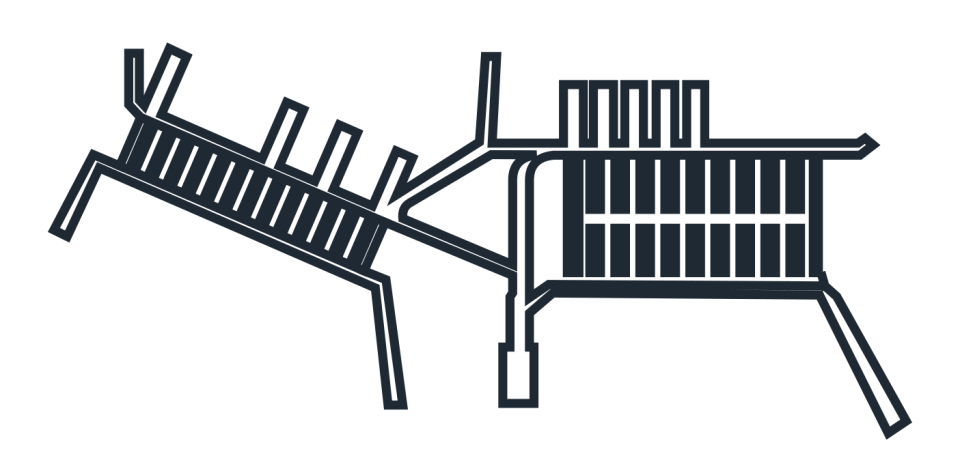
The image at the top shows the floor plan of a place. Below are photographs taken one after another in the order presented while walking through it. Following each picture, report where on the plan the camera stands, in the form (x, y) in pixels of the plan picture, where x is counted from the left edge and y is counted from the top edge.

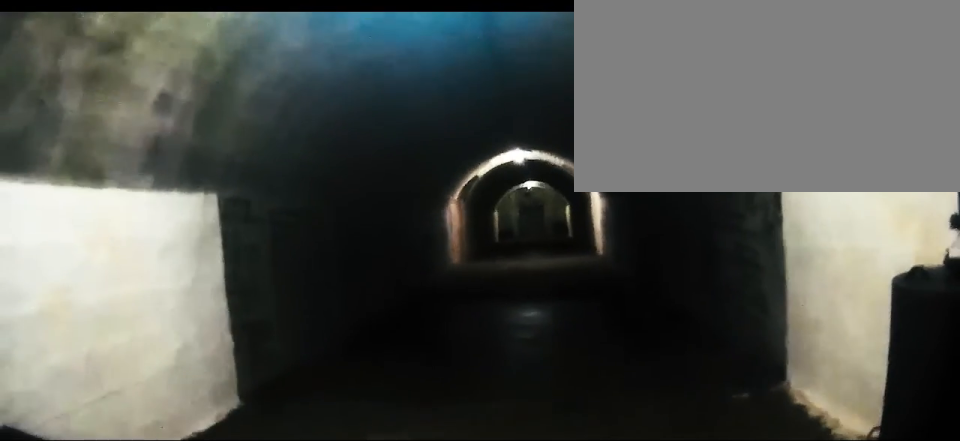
(741, 285)
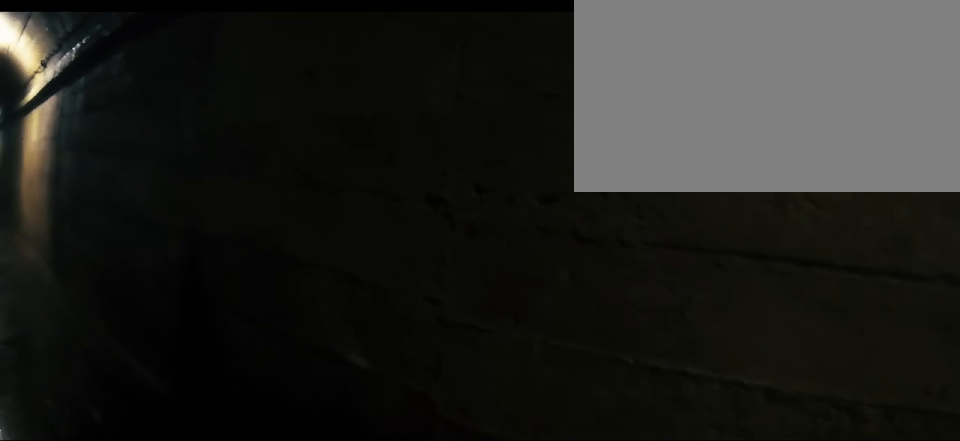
(836, 143)
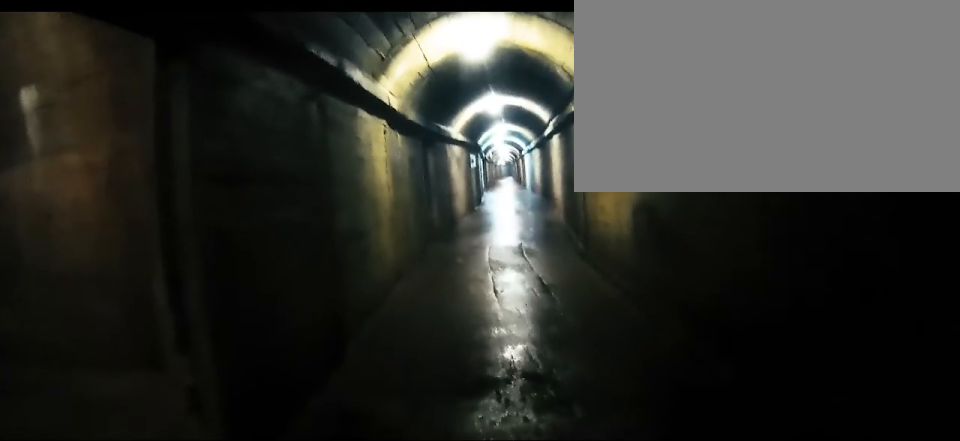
(777, 154)
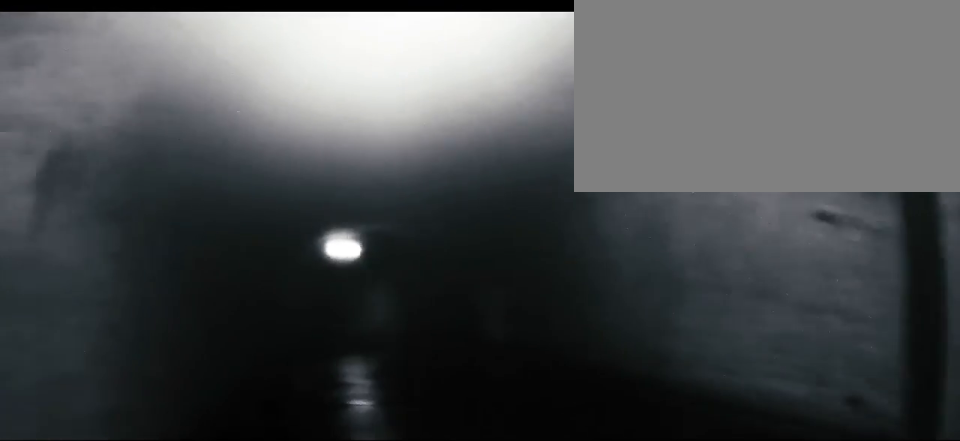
(263, 161)
